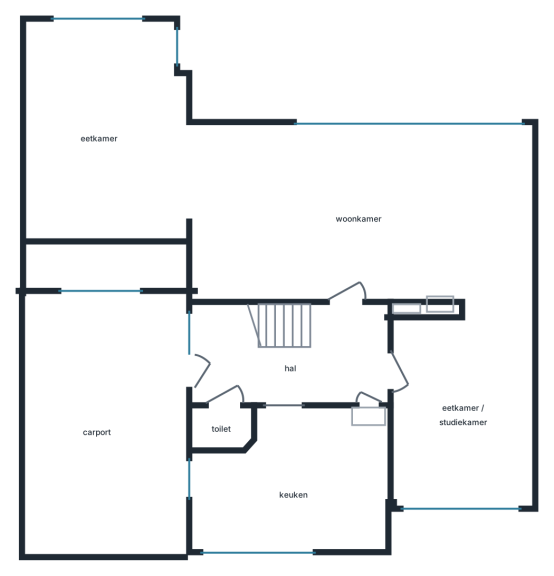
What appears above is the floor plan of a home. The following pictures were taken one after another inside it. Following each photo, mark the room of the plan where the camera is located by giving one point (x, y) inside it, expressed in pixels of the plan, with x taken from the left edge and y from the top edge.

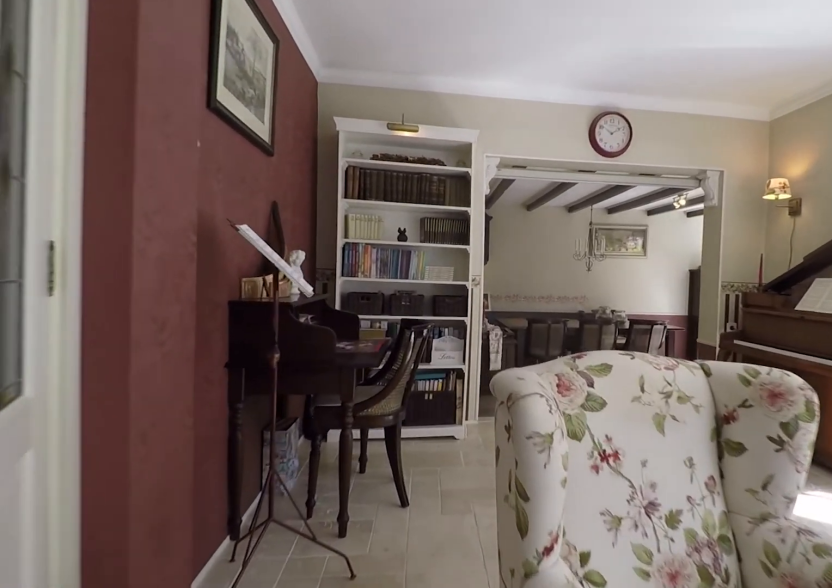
(359, 214)
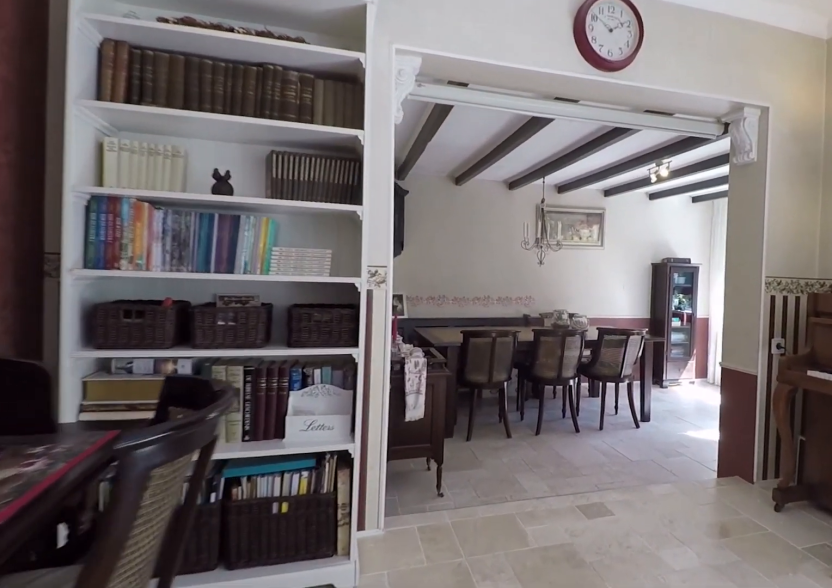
(359, 214)
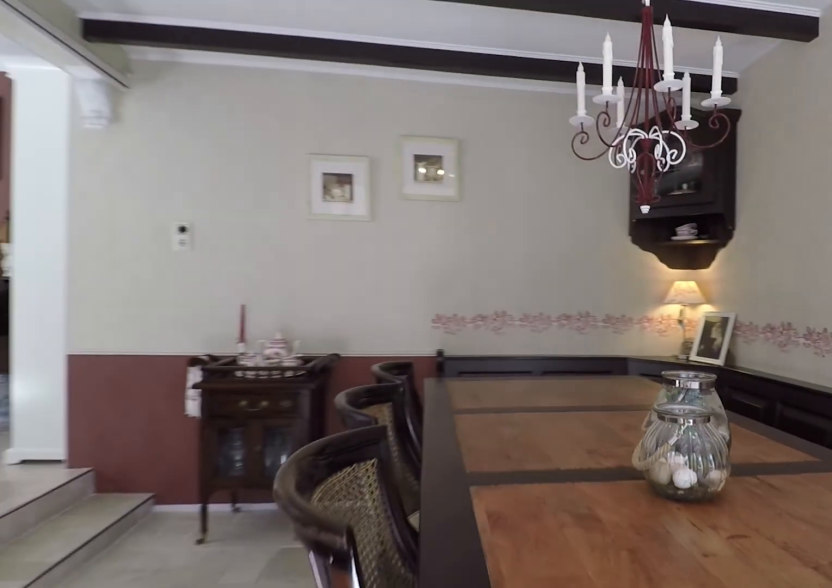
(109, 139)
